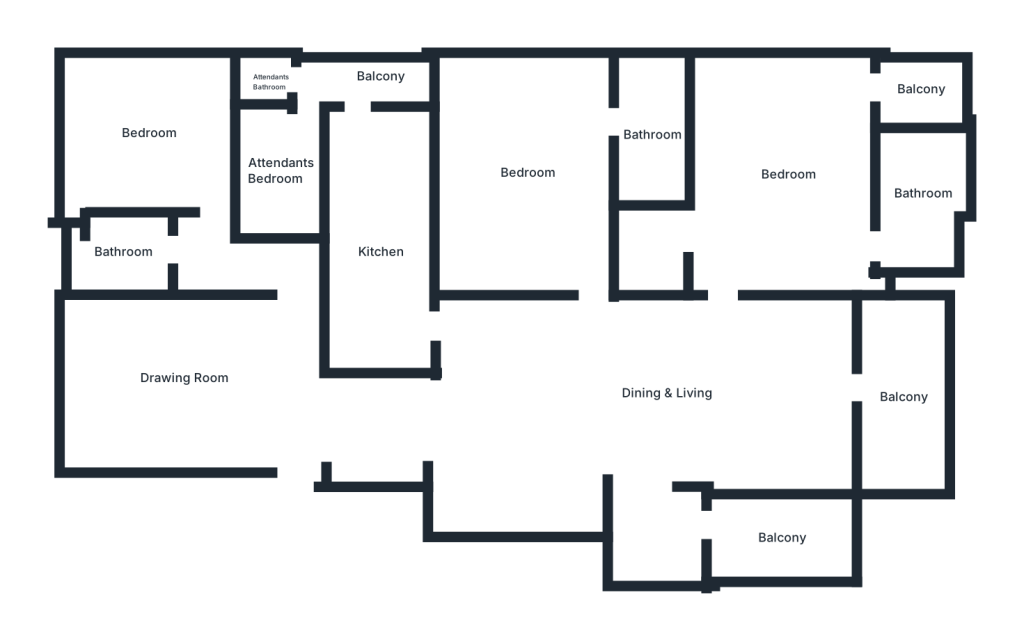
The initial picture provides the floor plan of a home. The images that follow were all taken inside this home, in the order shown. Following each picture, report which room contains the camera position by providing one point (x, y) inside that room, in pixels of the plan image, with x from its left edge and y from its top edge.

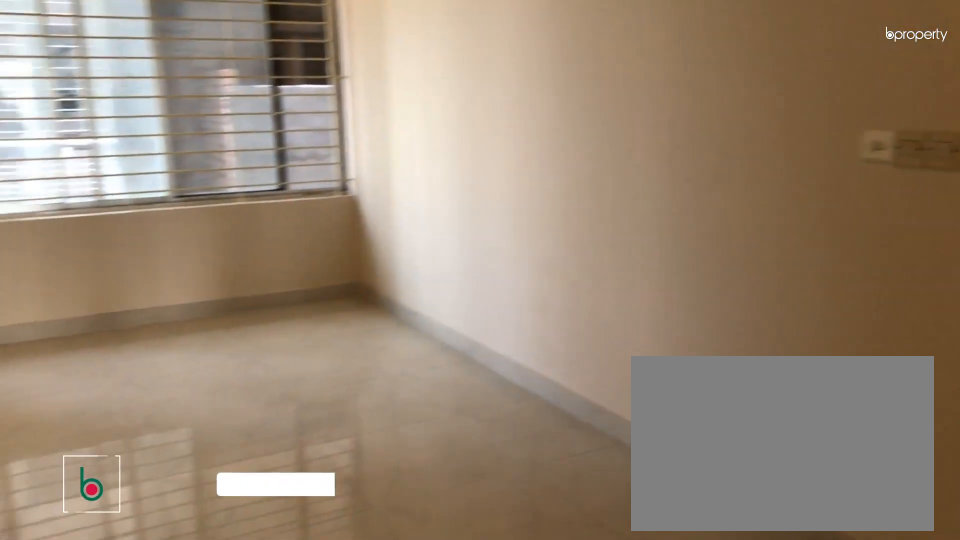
(186, 378)
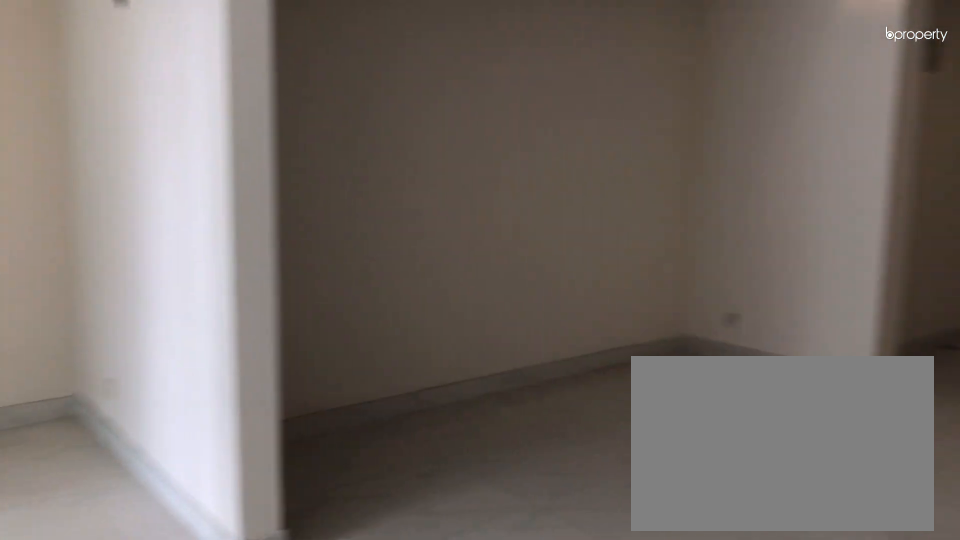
(672, 393)
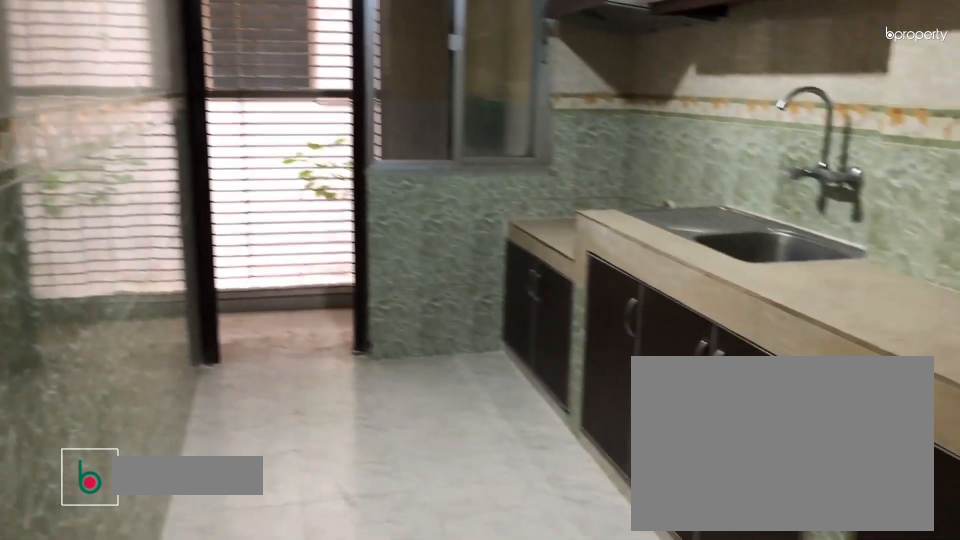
(381, 251)
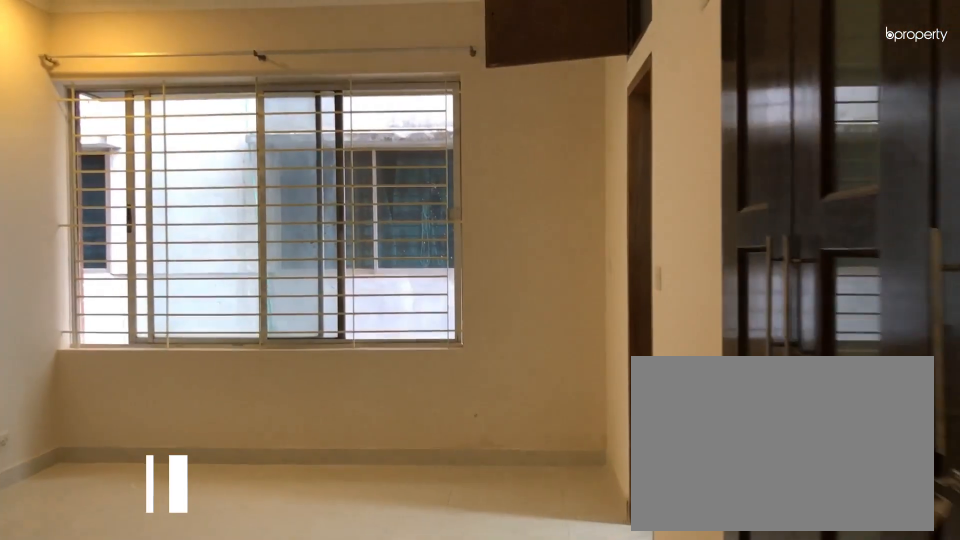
(572, 250)
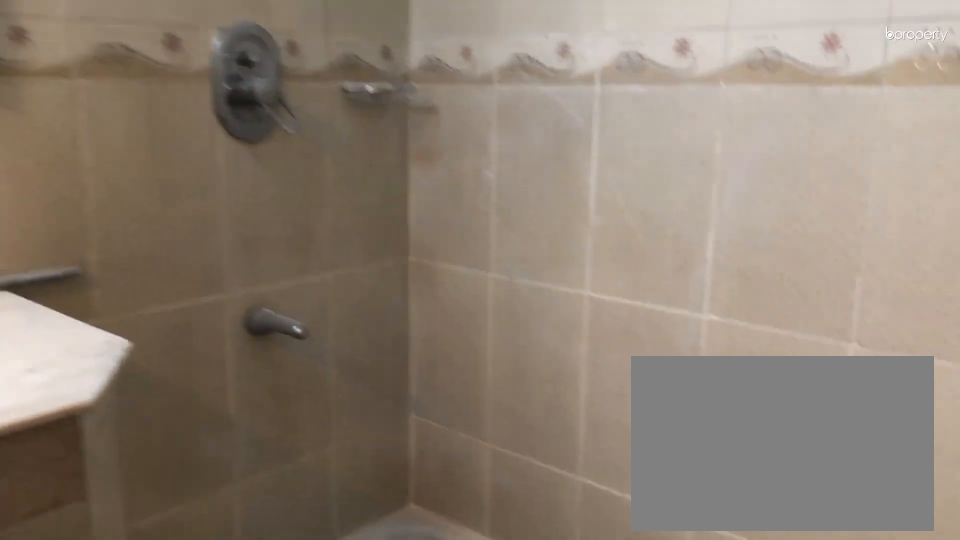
(651, 134)
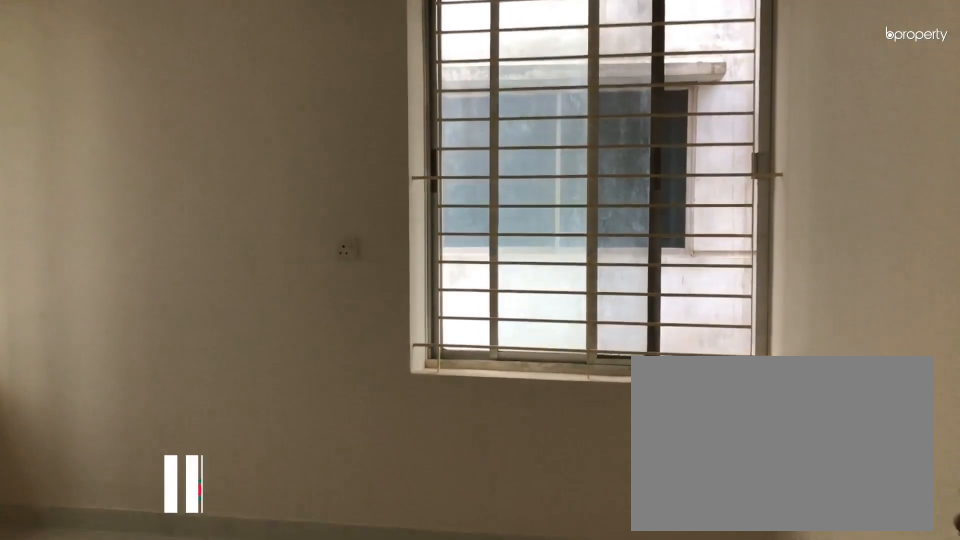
(151, 135)
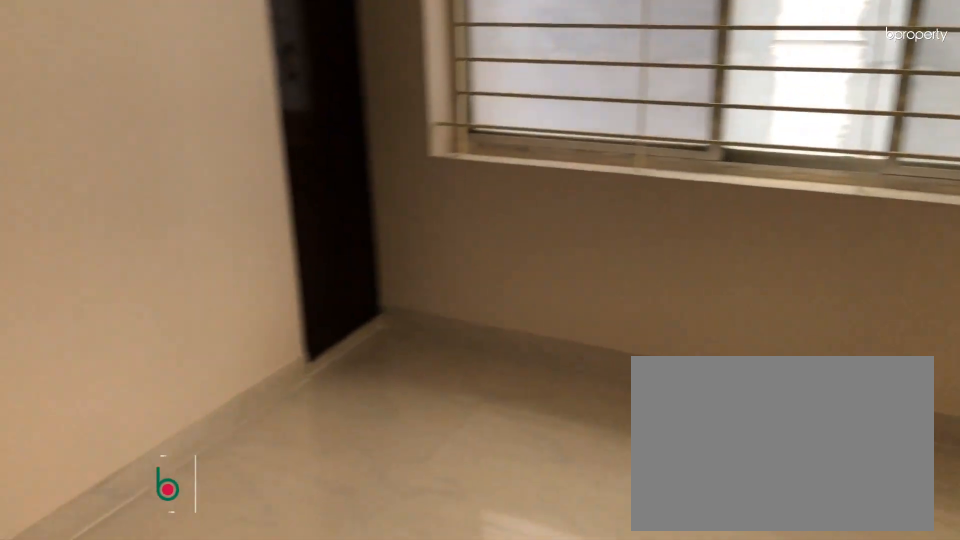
(151, 135)
